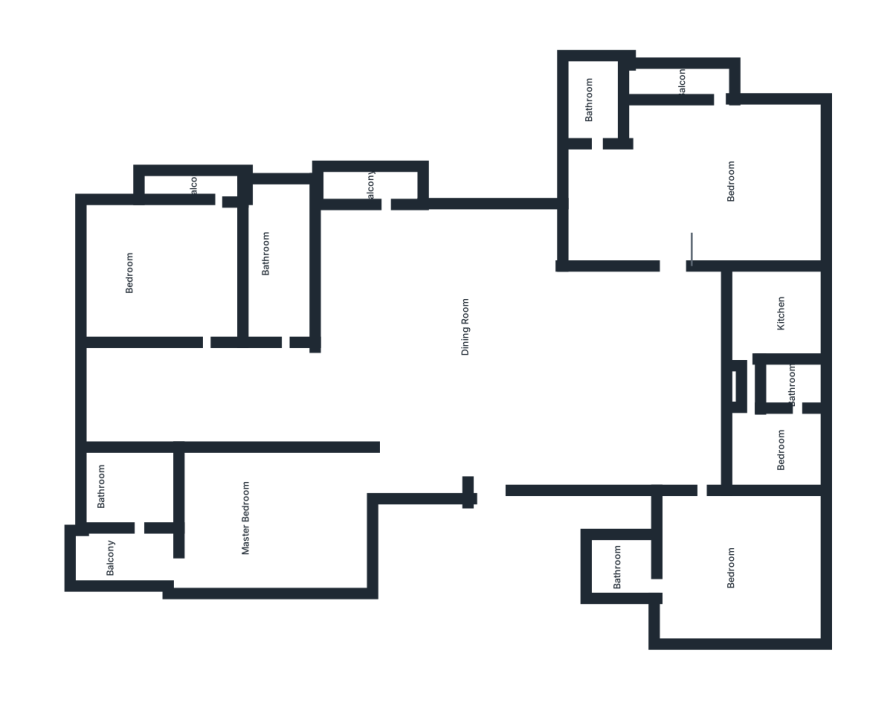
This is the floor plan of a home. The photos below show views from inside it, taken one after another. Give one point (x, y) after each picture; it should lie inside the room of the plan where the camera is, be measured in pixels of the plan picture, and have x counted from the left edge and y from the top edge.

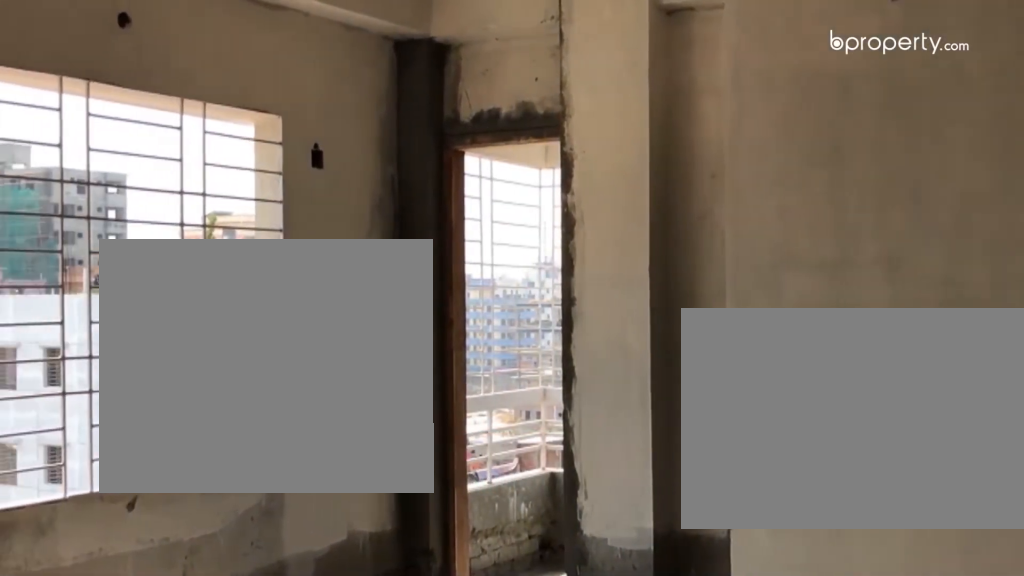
(253, 518)
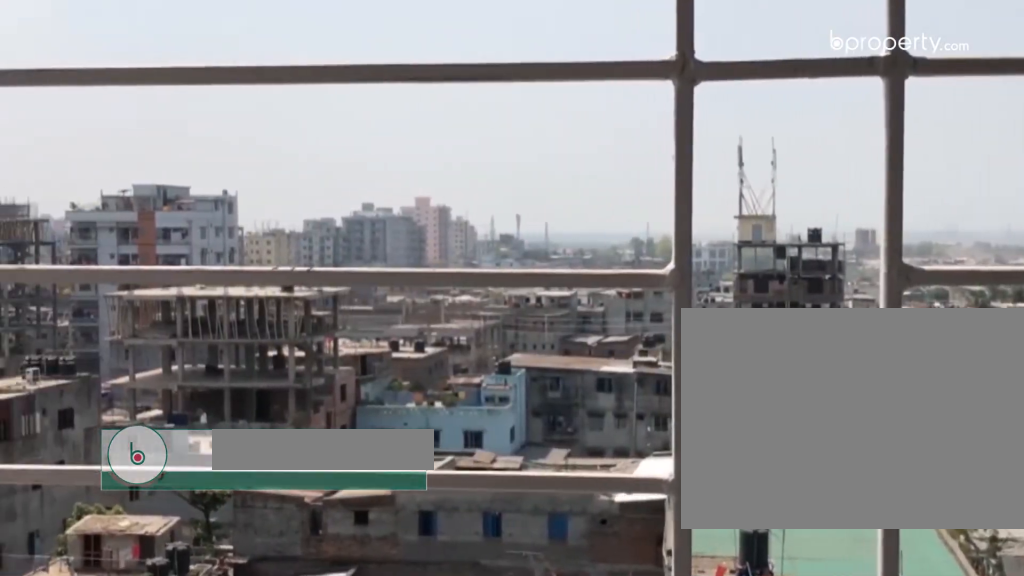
(119, 556)
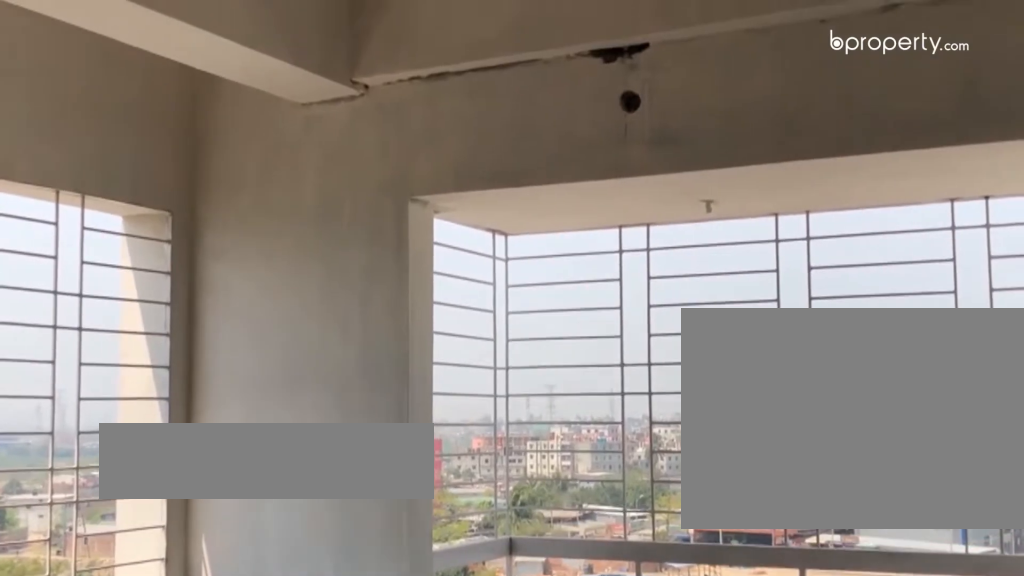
(164, 249)
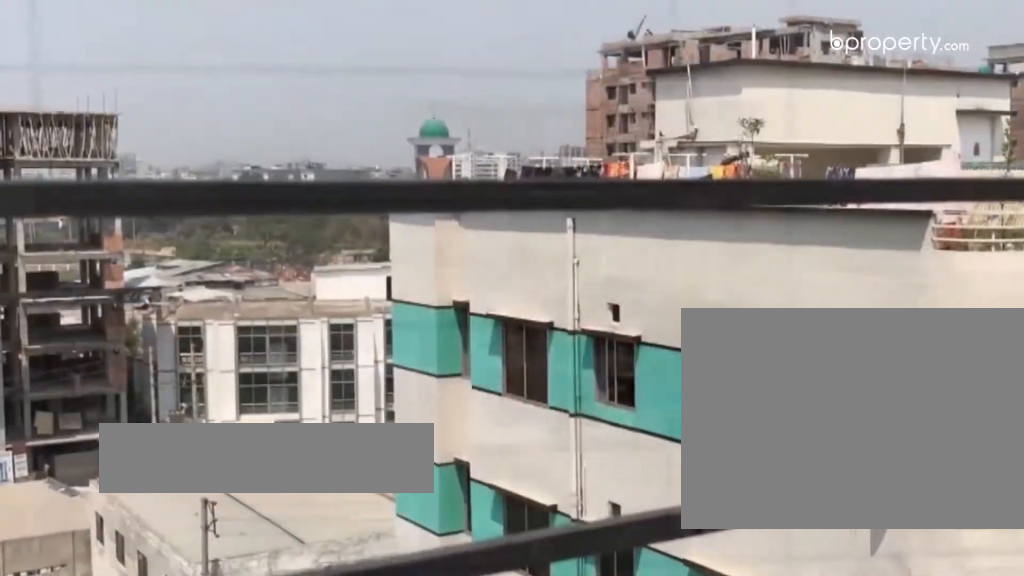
(684, 83)
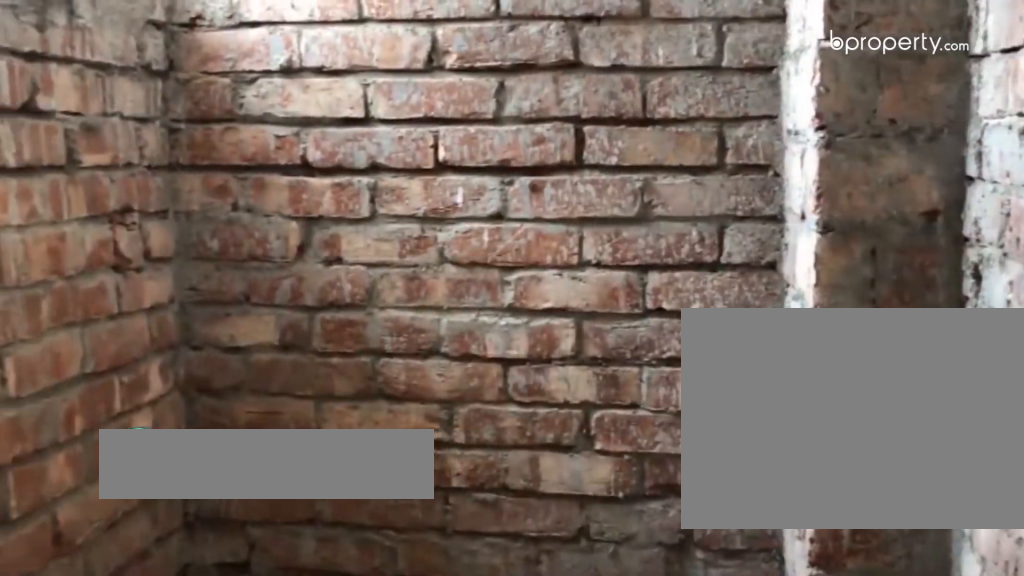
(595, 96)
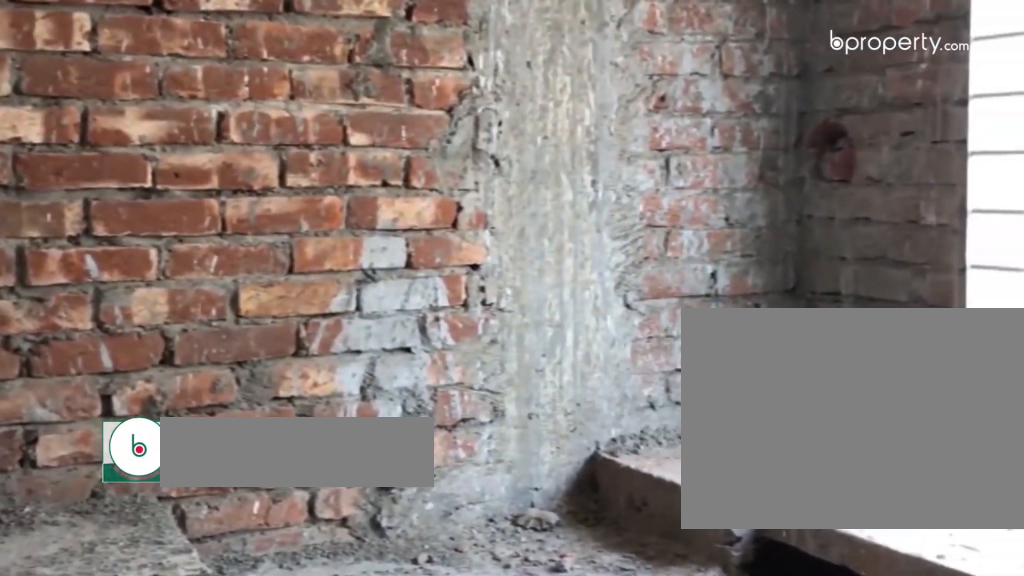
(789, 310)
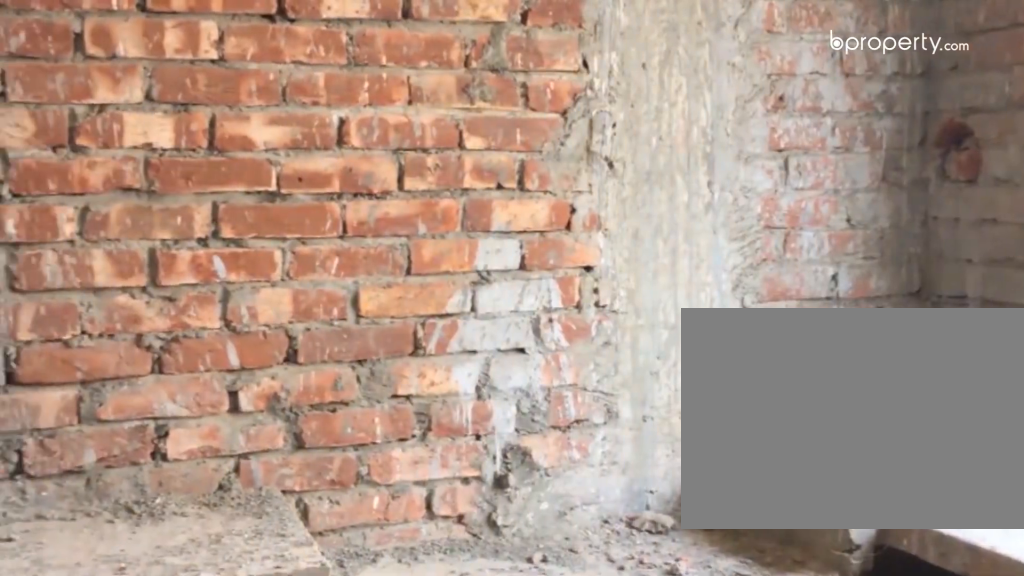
(789, 310)
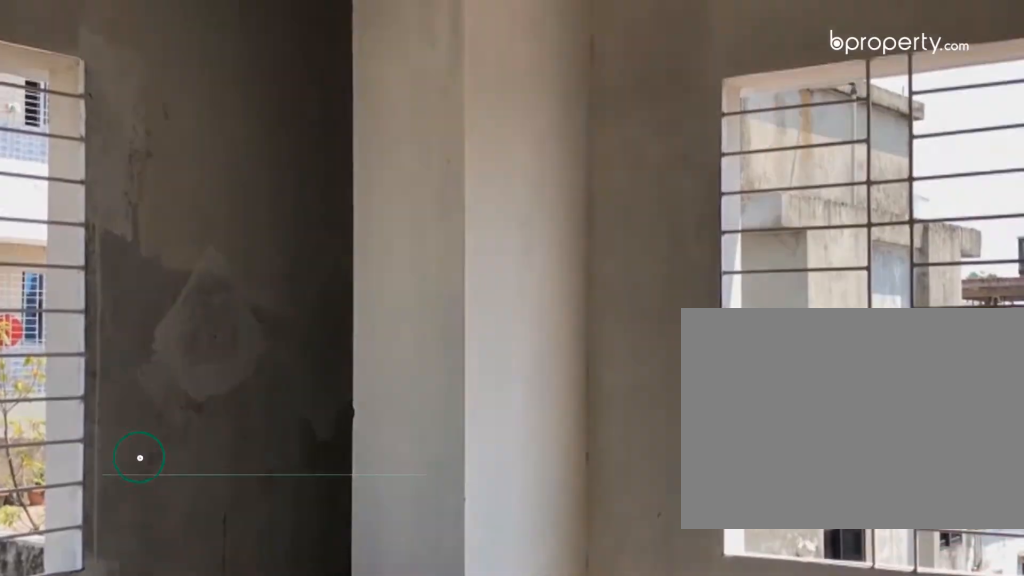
(733, 579)
